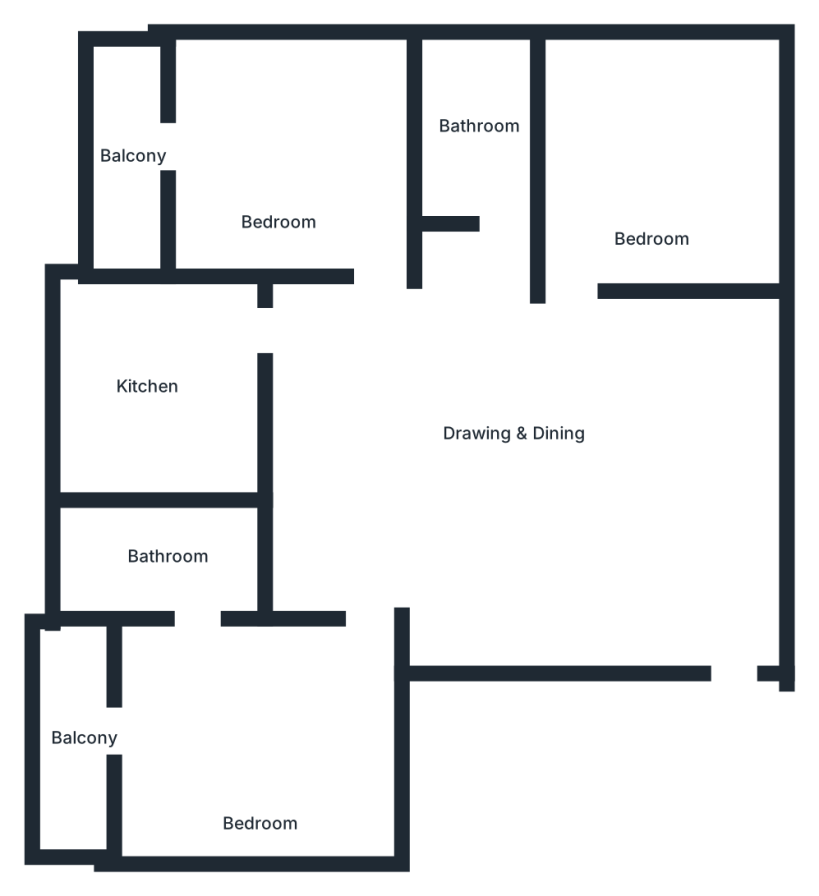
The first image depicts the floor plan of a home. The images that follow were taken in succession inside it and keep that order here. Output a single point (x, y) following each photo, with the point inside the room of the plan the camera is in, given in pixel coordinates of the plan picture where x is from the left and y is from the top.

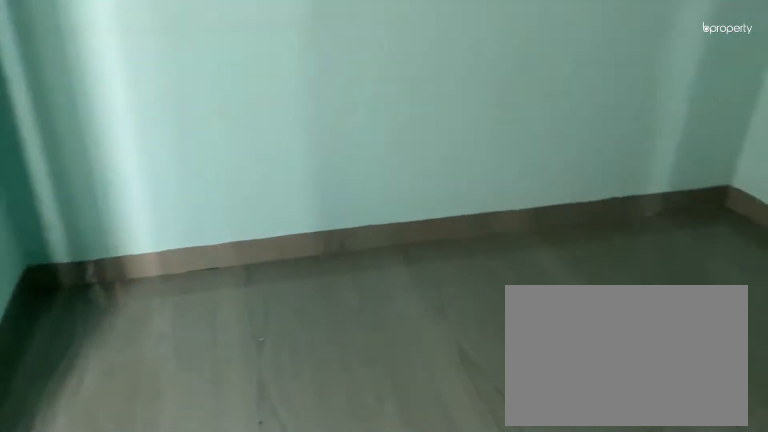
(652, 165)
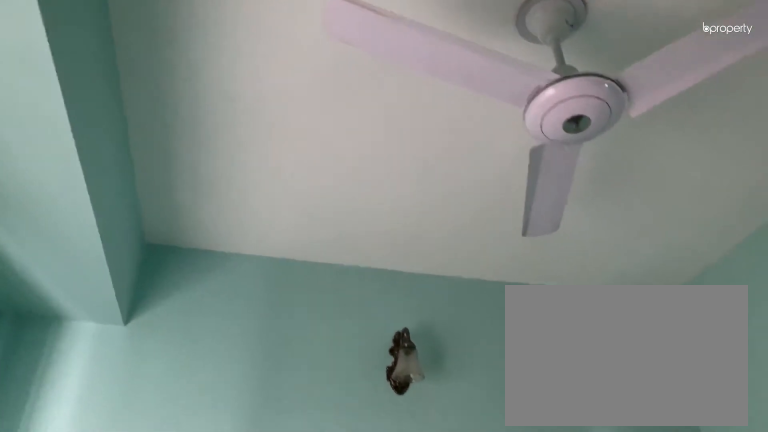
(652, 165)
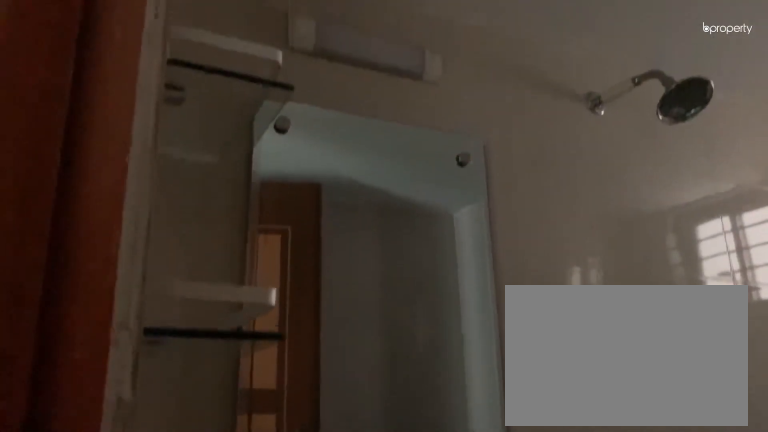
(483, 148)
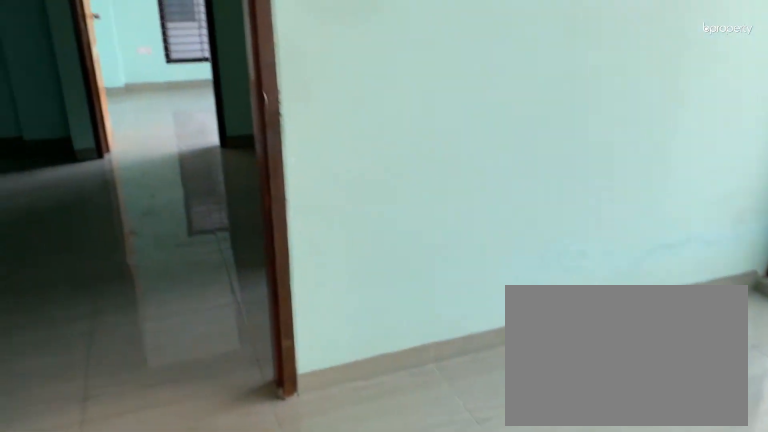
(276, 153)
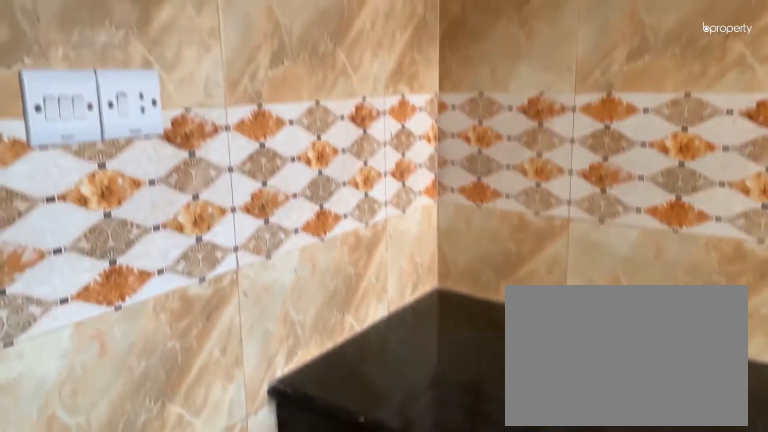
(144, 354)
